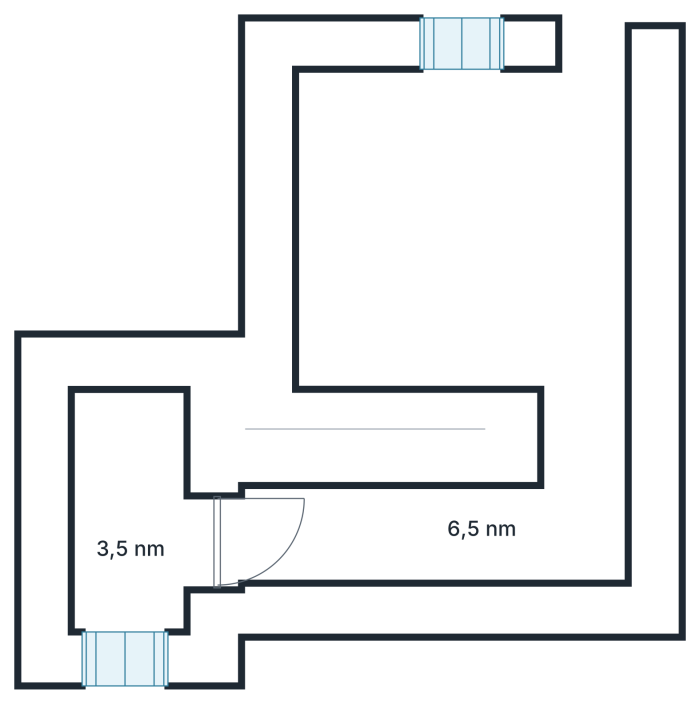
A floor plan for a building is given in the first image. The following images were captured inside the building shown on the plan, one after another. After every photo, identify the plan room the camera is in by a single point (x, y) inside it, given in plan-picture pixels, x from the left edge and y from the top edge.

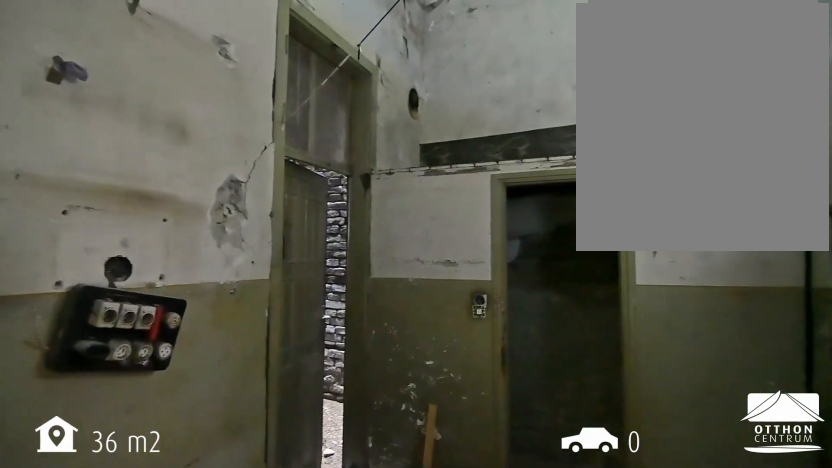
(435, 532)
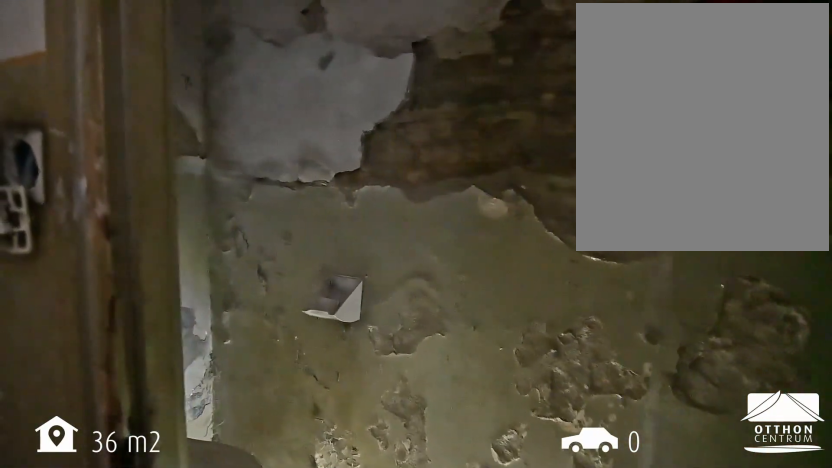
(130, 514)
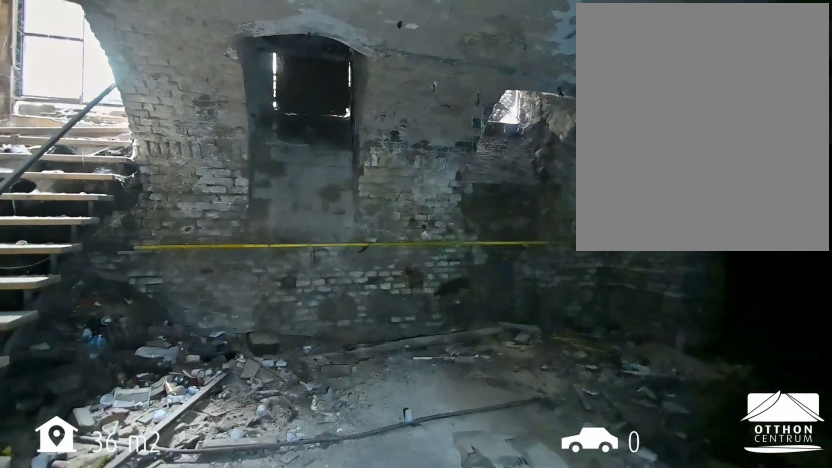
(467, 218)
